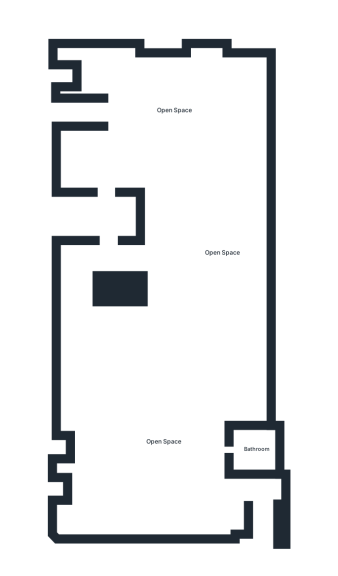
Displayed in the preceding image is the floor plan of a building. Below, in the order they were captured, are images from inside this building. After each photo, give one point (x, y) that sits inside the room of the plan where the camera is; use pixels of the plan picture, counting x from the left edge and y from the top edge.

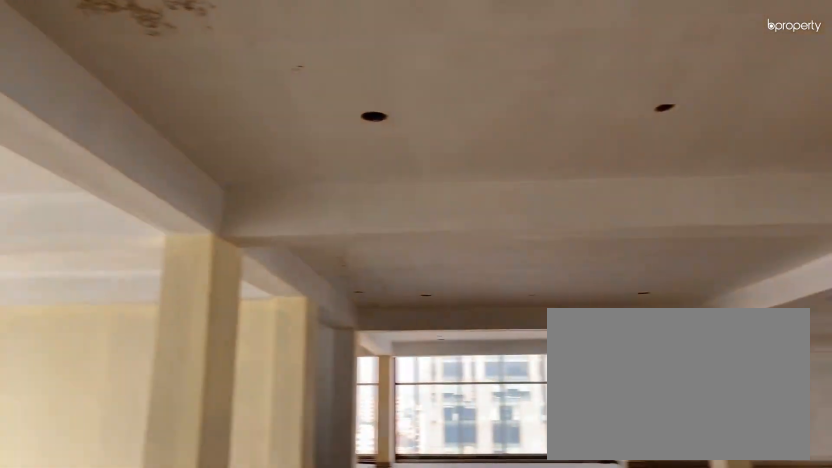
(175, 110)
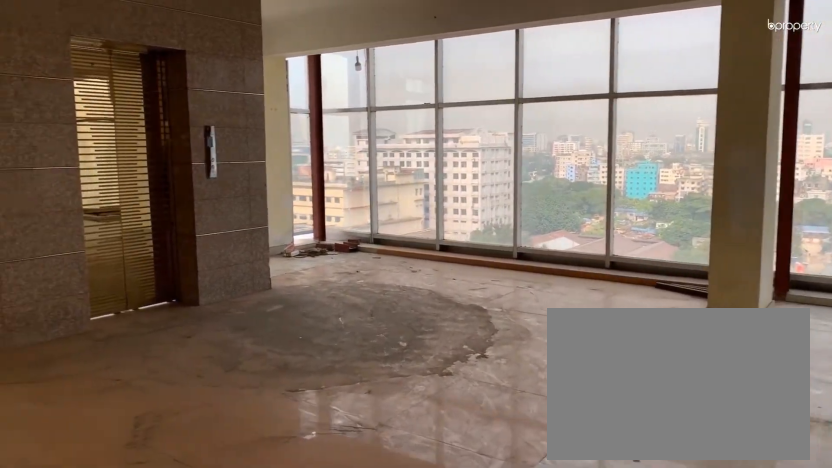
(175, 110)
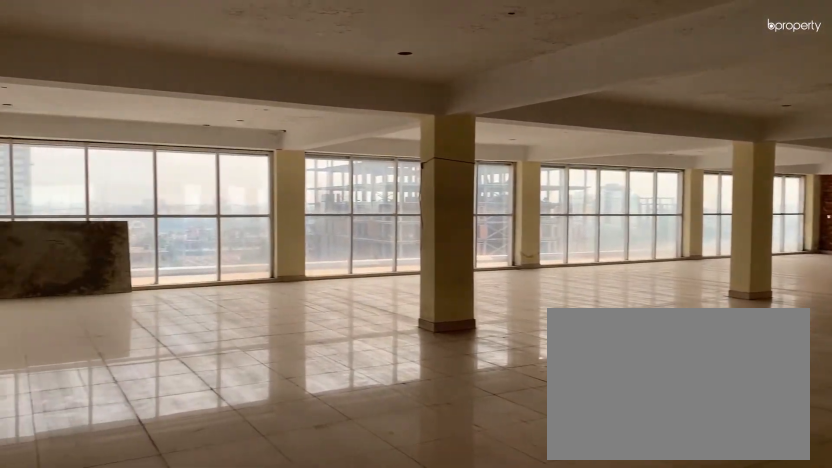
(220, 253)
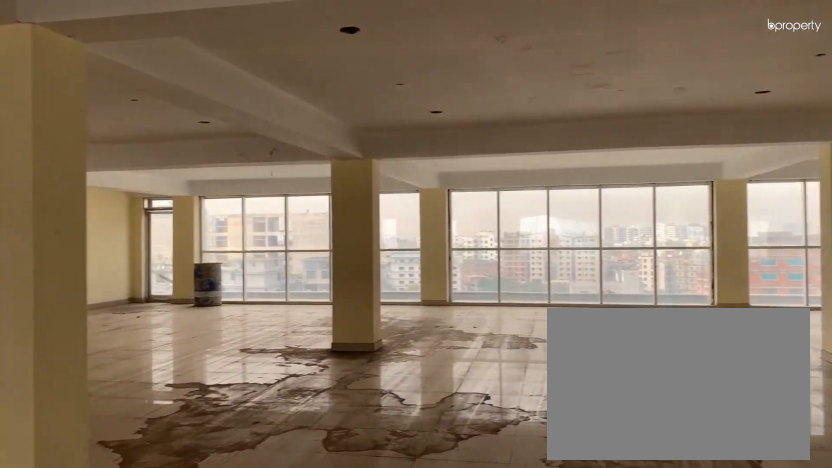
(221, 253)
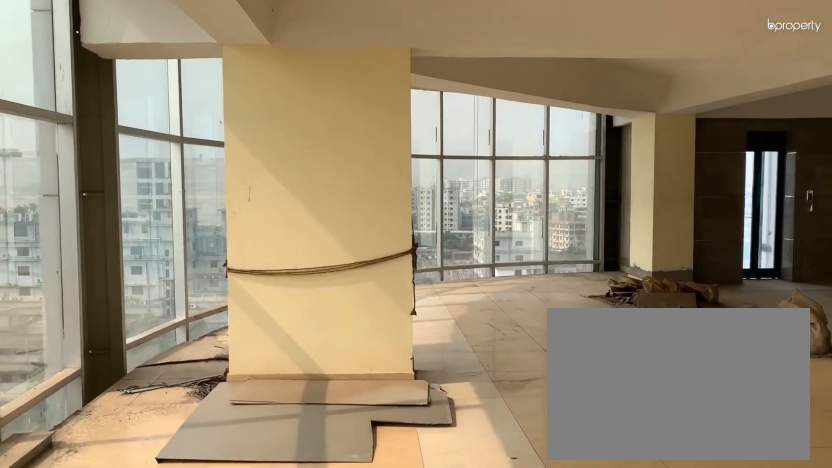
(163, 442)
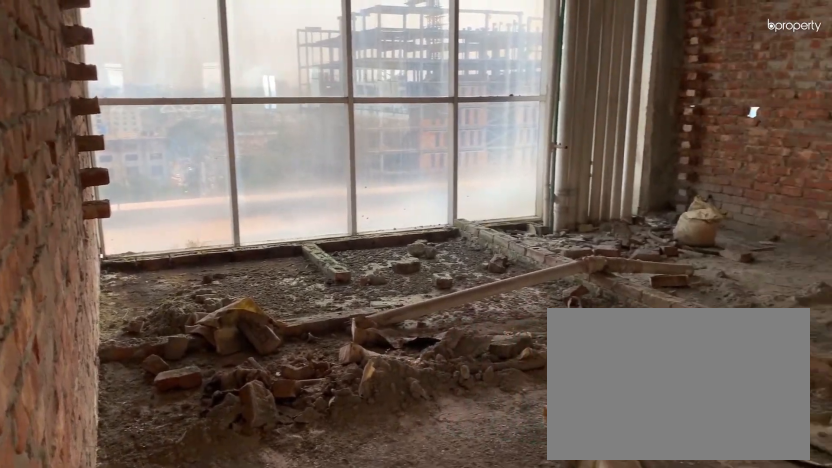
(256, 448)
